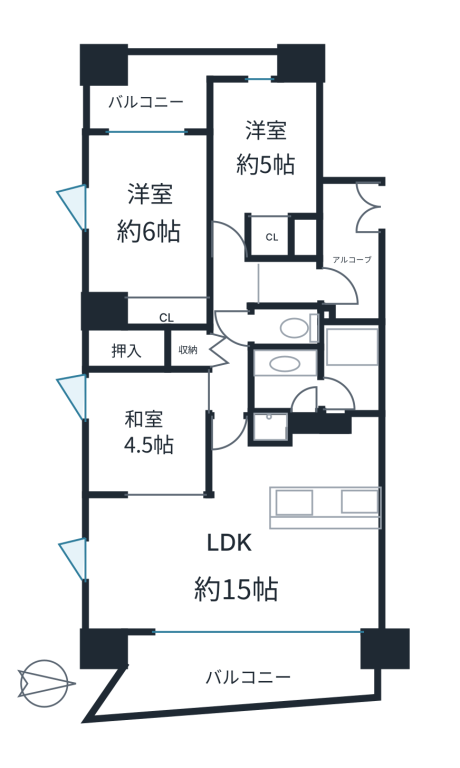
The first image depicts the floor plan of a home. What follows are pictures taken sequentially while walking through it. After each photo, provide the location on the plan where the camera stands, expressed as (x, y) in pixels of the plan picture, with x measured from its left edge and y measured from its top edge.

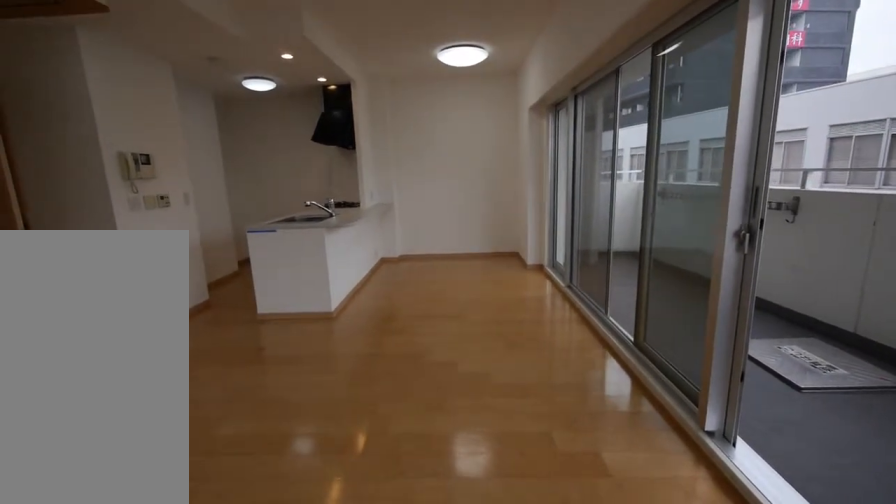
(149, 546)
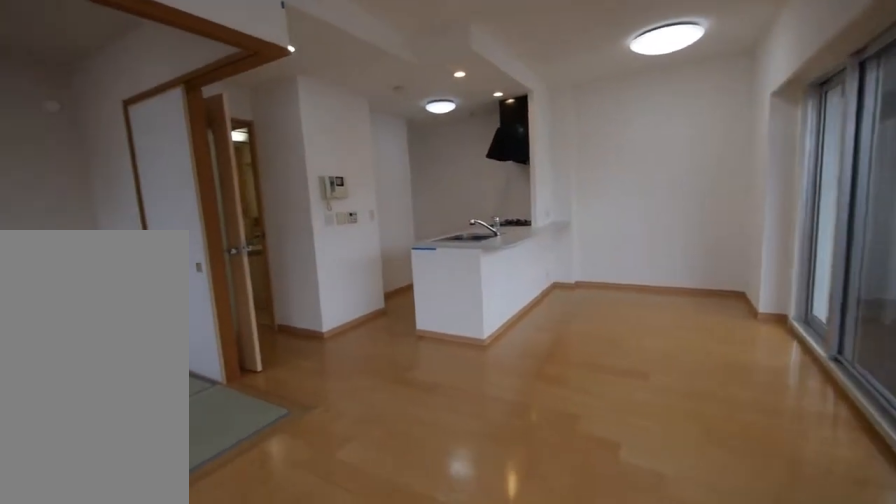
(149, 546)
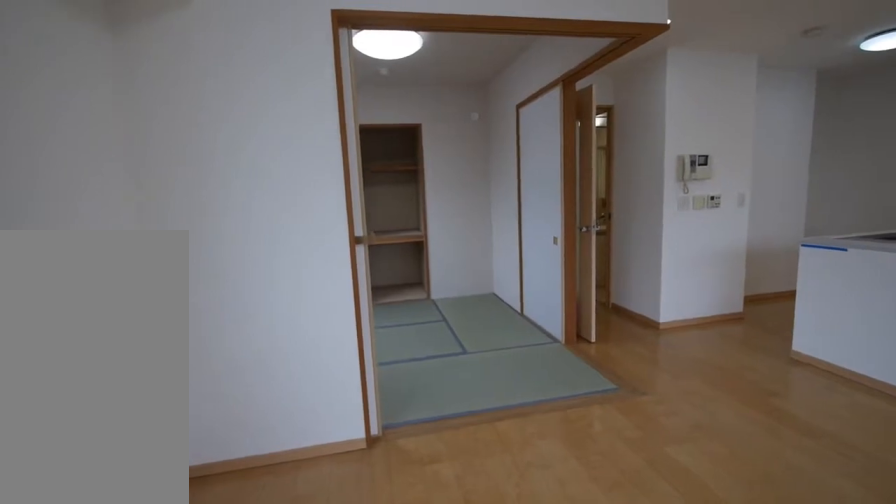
(149, 547)
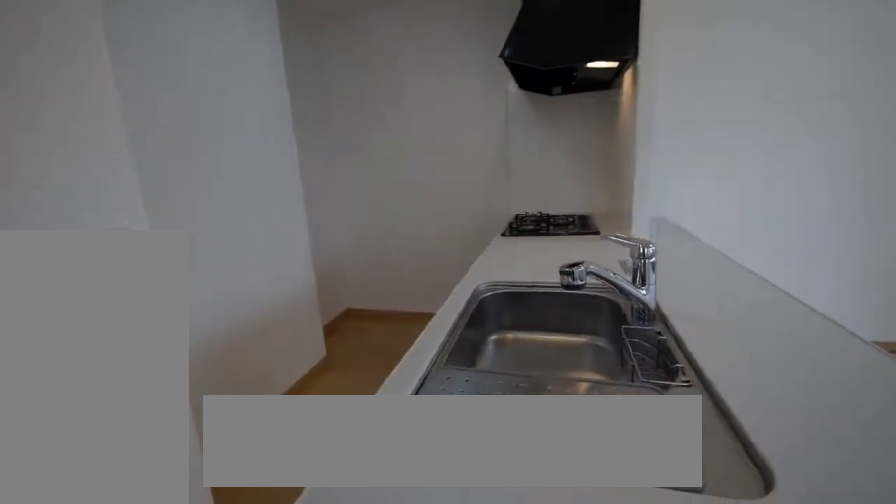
(300, 463)
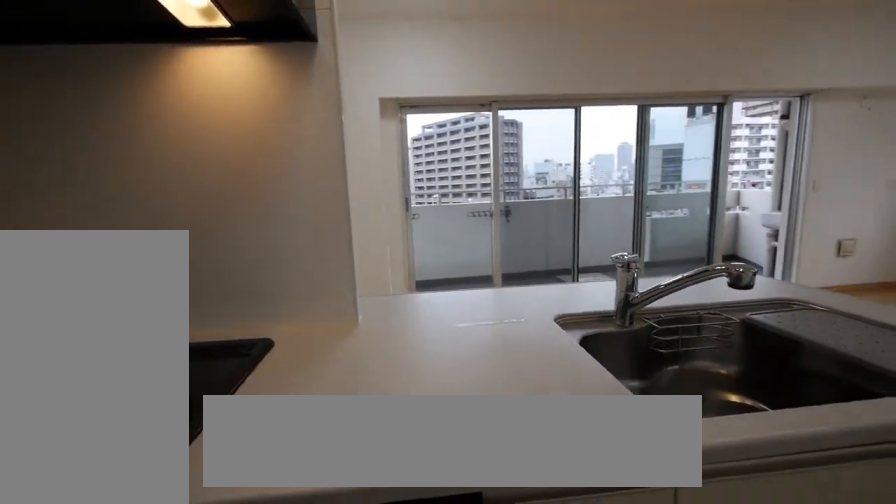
(300, 463)
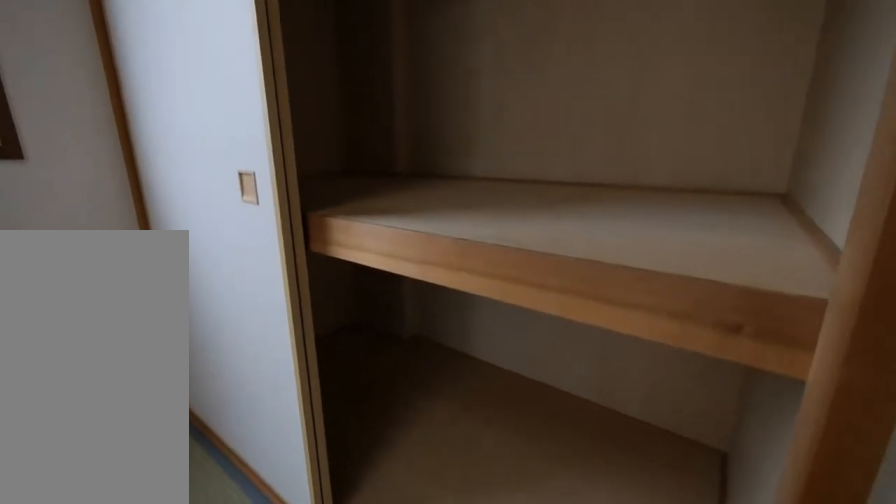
(132, 448)
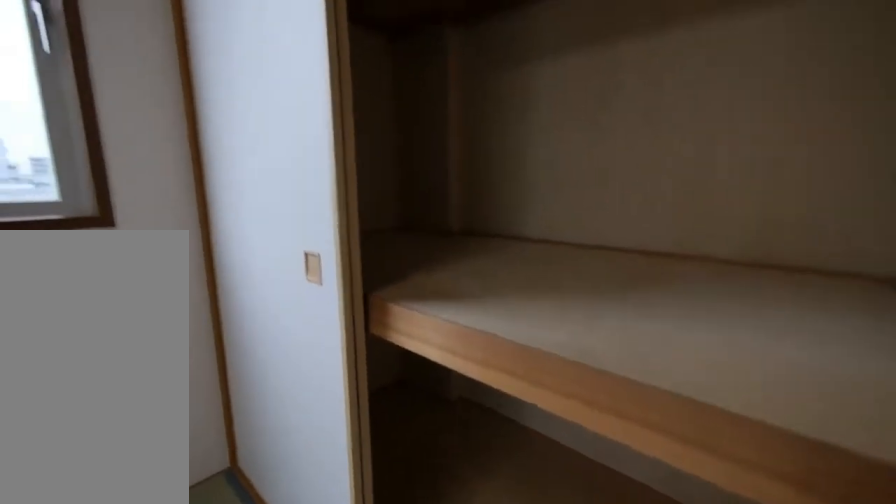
(133, 448)
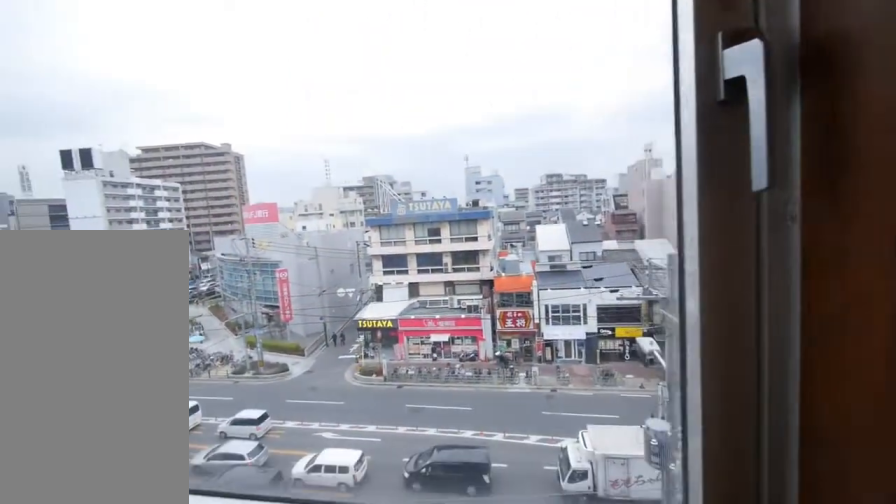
(132, 448)
